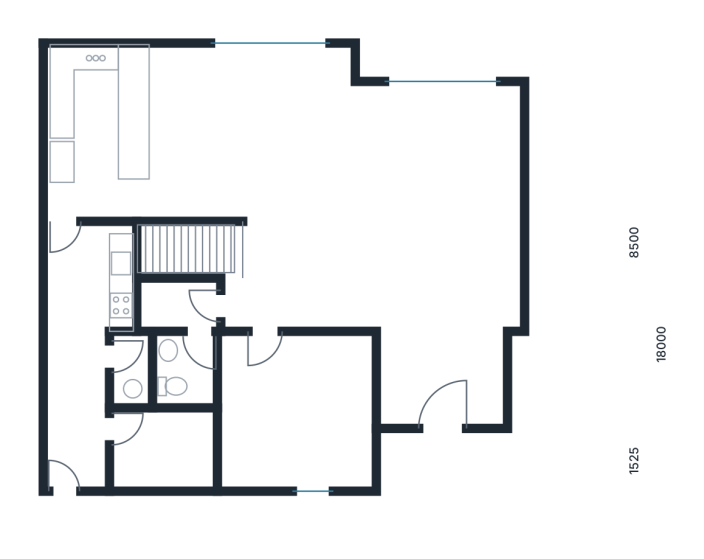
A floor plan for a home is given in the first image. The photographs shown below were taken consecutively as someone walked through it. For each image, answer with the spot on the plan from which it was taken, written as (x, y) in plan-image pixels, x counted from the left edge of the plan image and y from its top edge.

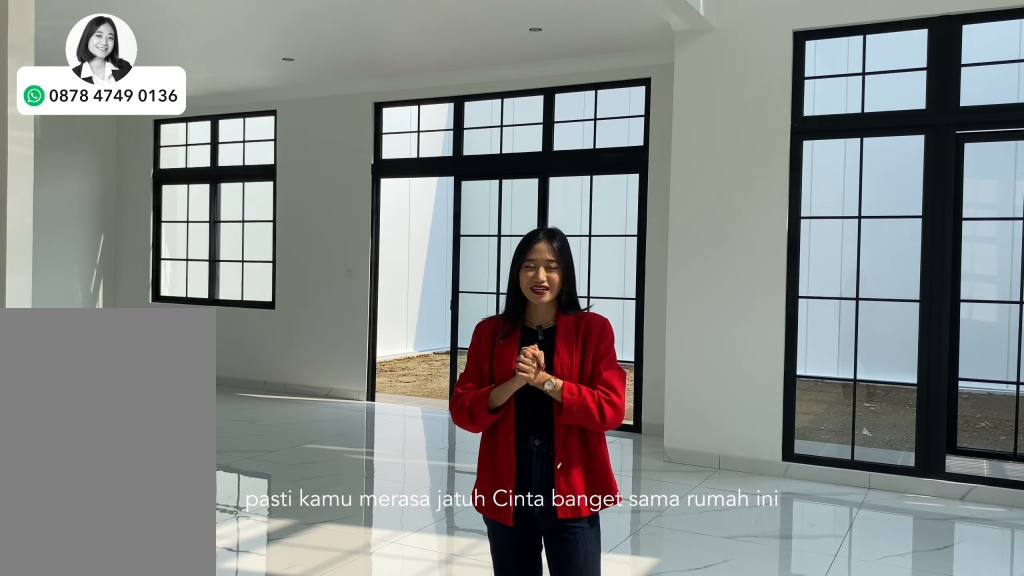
(431, 261)
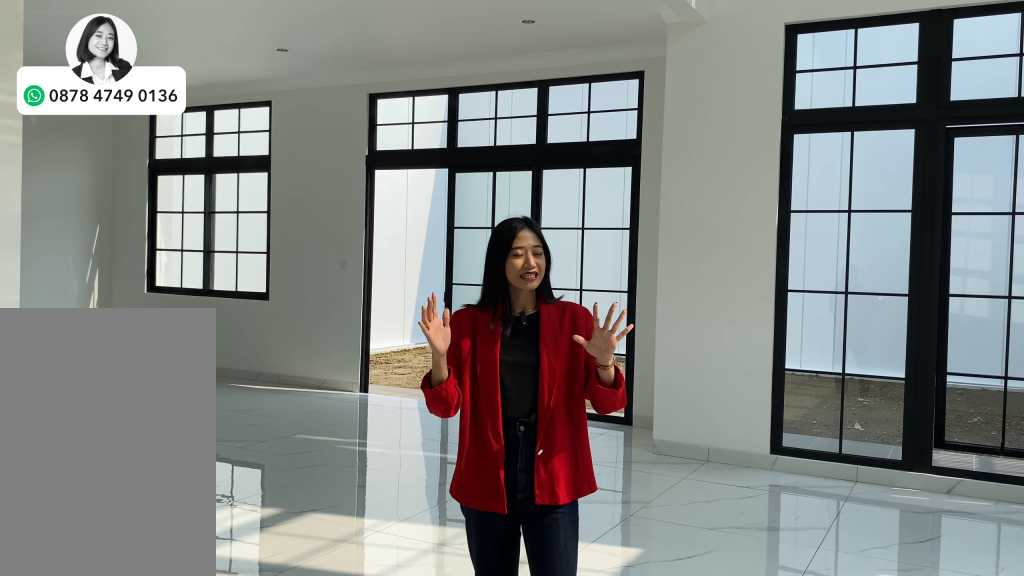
(431, 261)
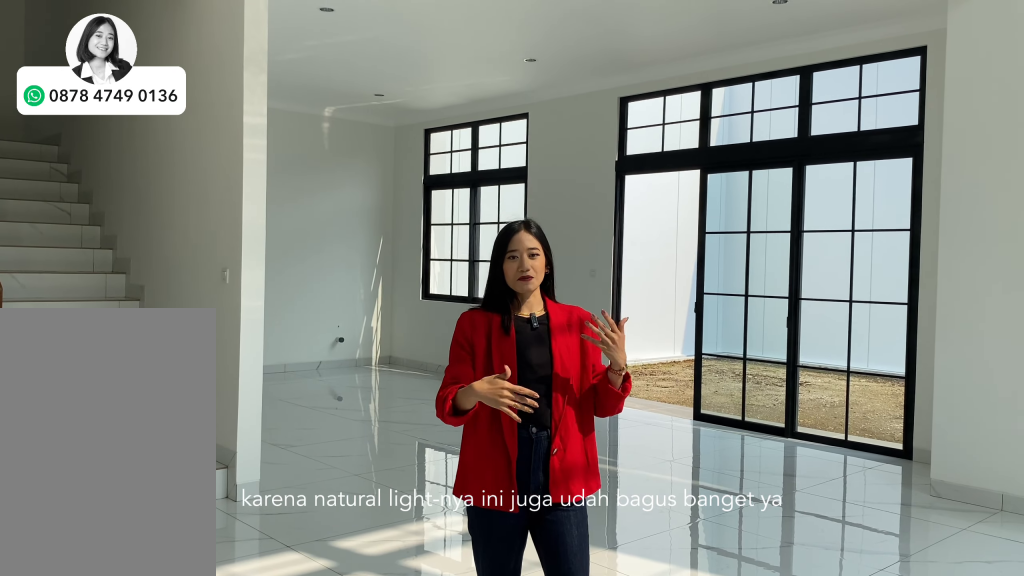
(431, 261)
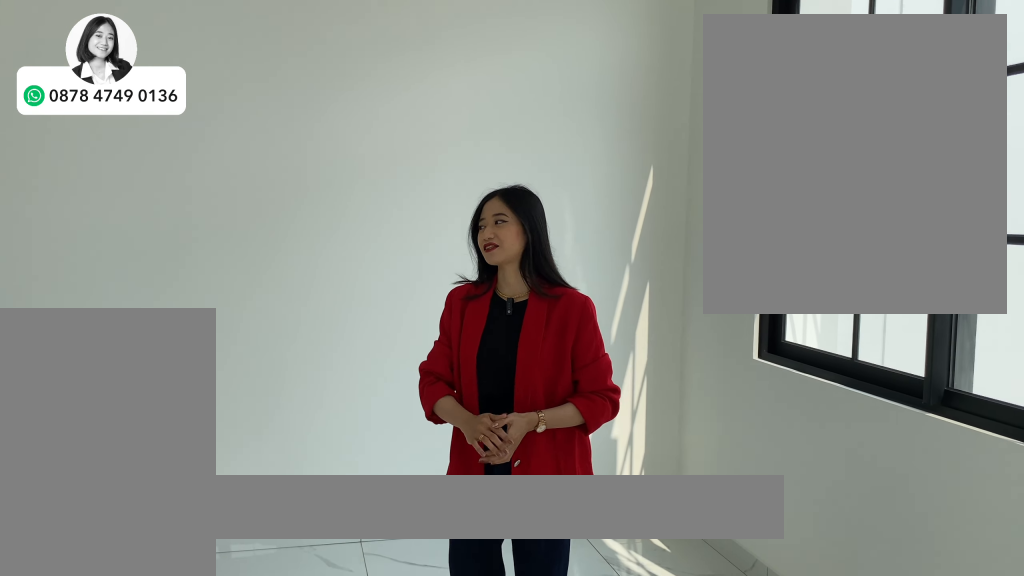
(122, 129)
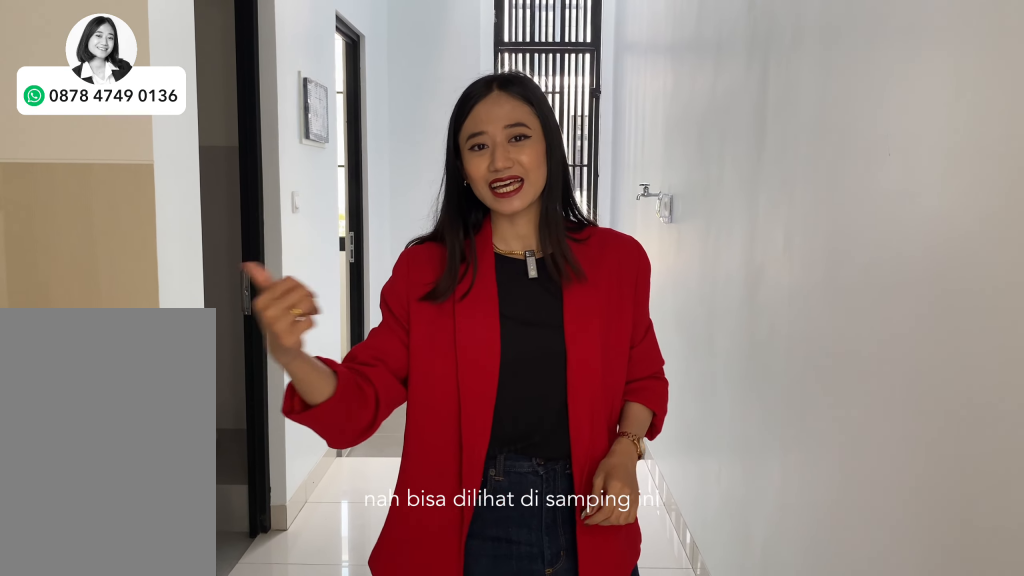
(91, 281)
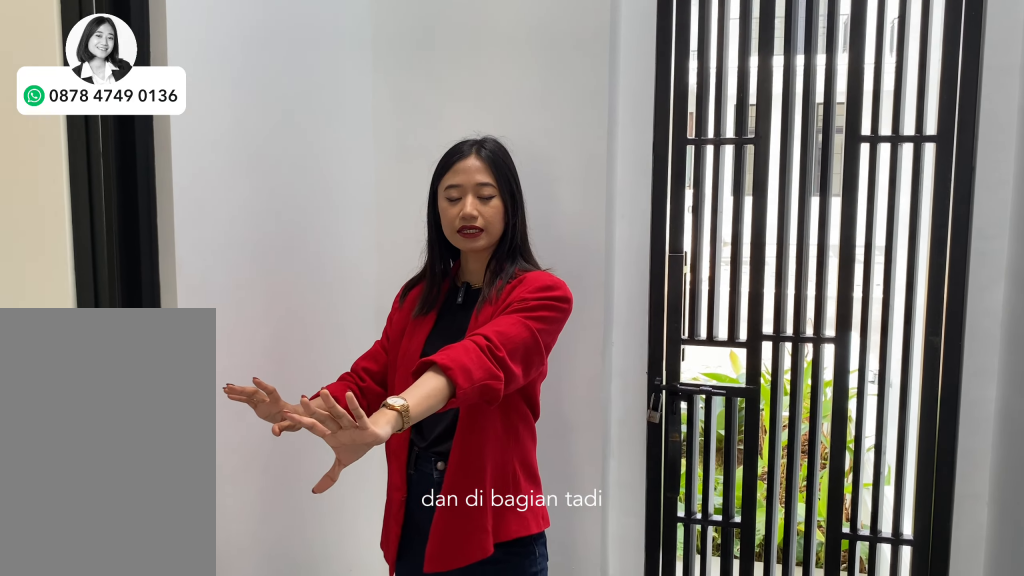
(78, 442)
